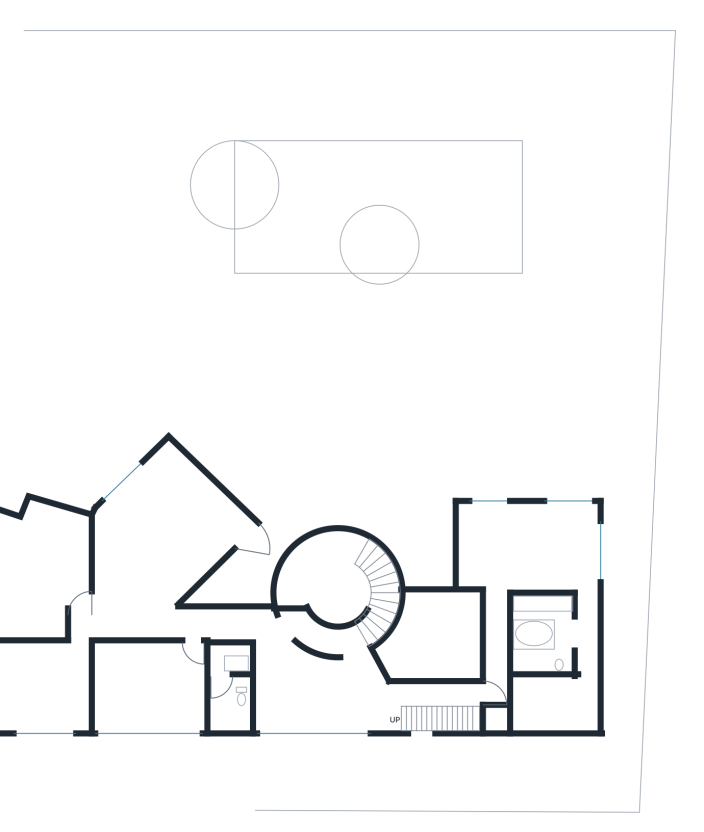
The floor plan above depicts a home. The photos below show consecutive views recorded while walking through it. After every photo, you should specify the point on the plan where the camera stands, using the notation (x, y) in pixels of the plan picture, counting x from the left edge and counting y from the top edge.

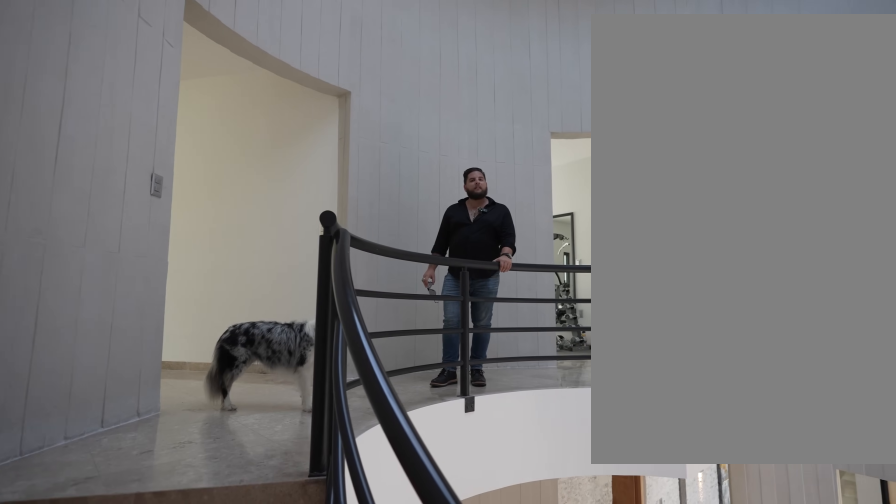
(377, 609)
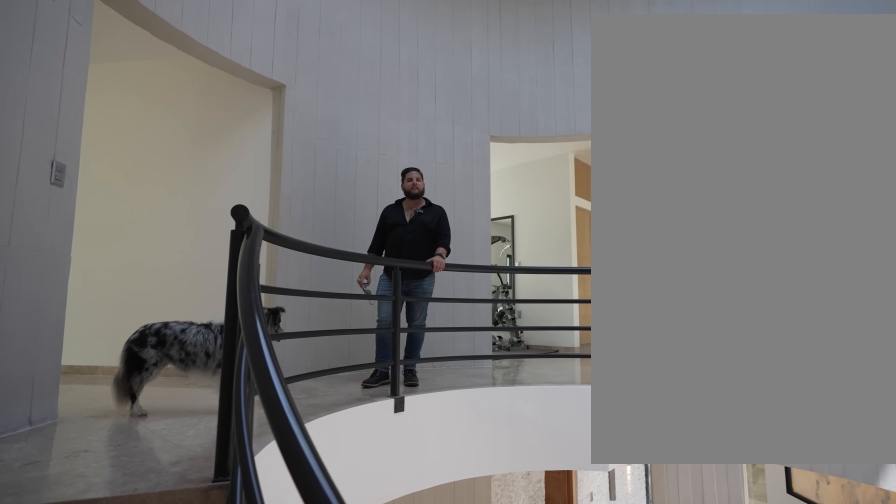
(378, 609)
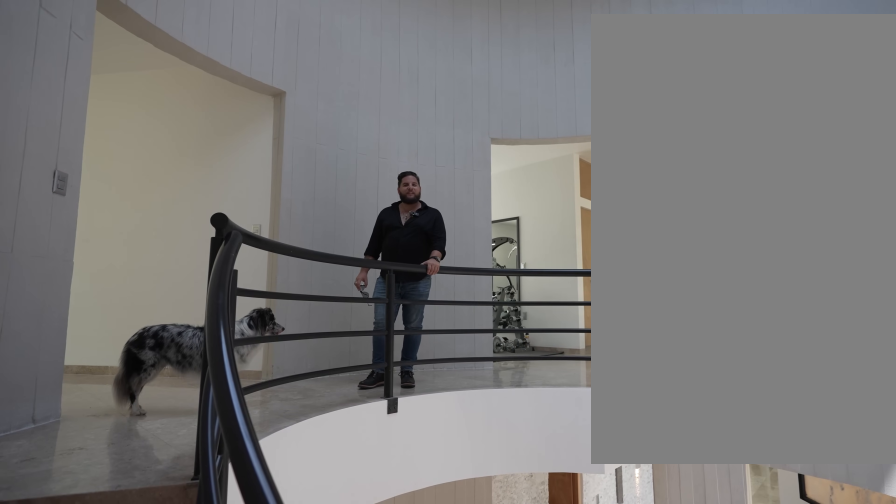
(378, 609)
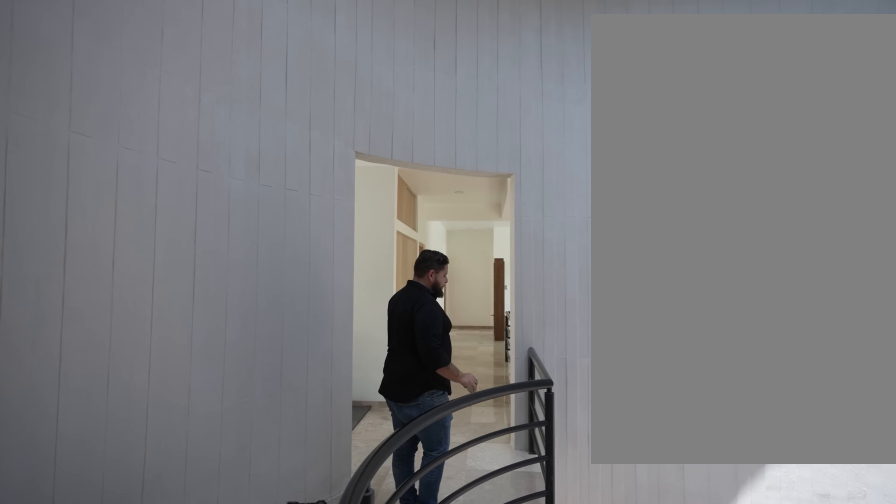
(363, 629)
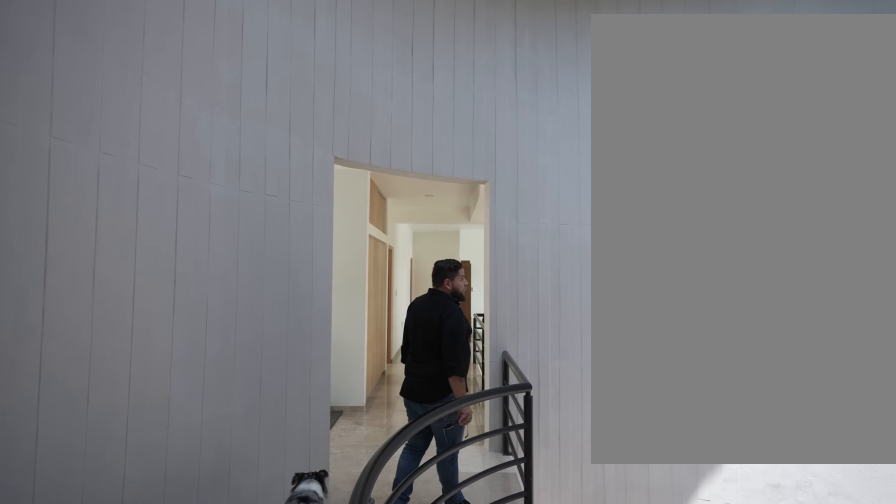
(363, 629)
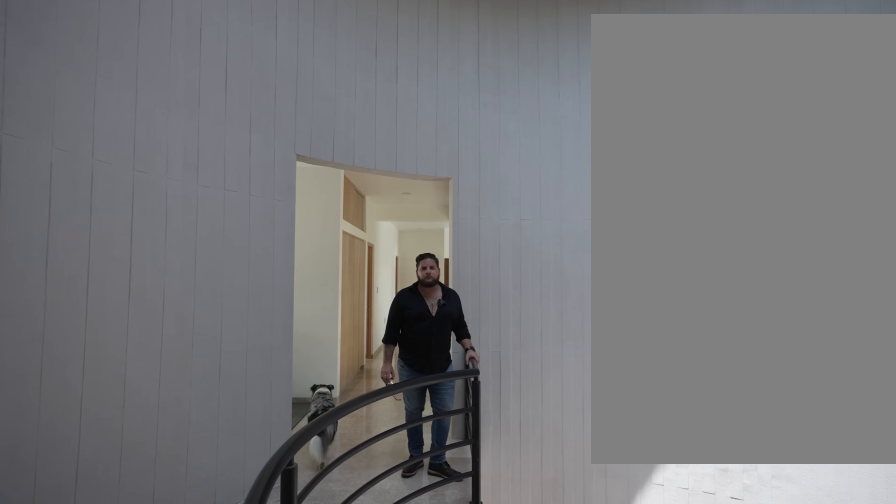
(359, 630)
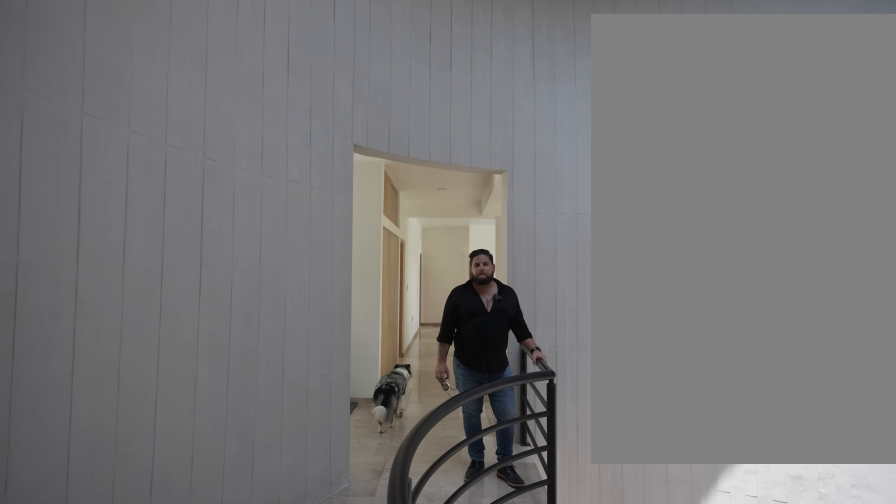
(353, 633)
